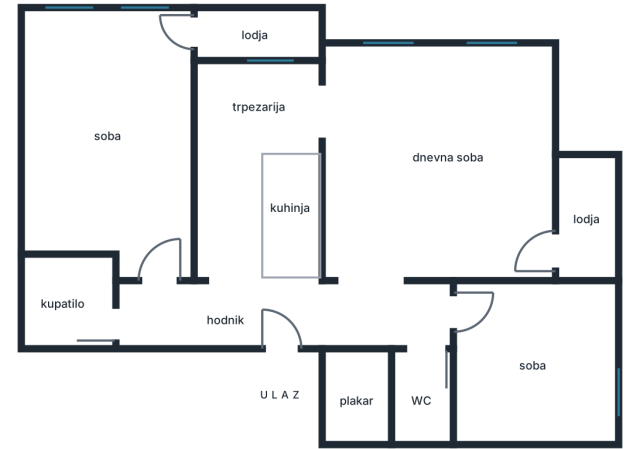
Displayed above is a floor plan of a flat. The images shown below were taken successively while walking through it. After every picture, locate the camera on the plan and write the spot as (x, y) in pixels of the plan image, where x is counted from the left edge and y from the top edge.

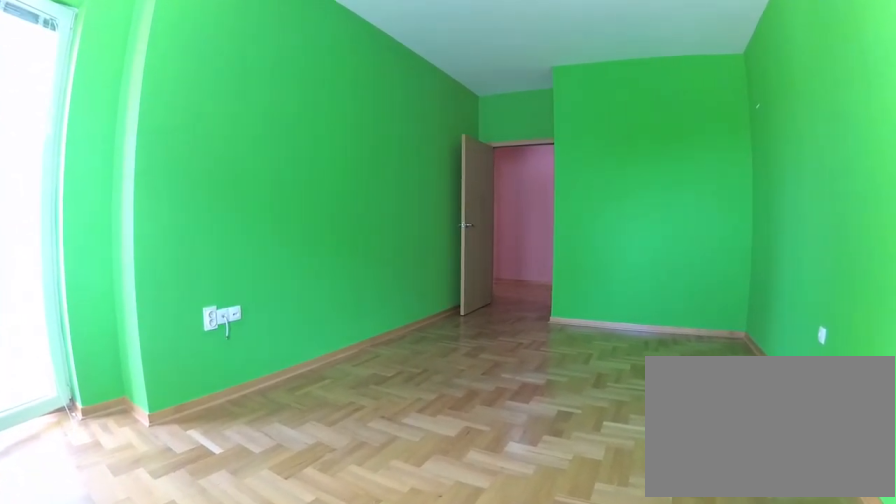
(58, 49)
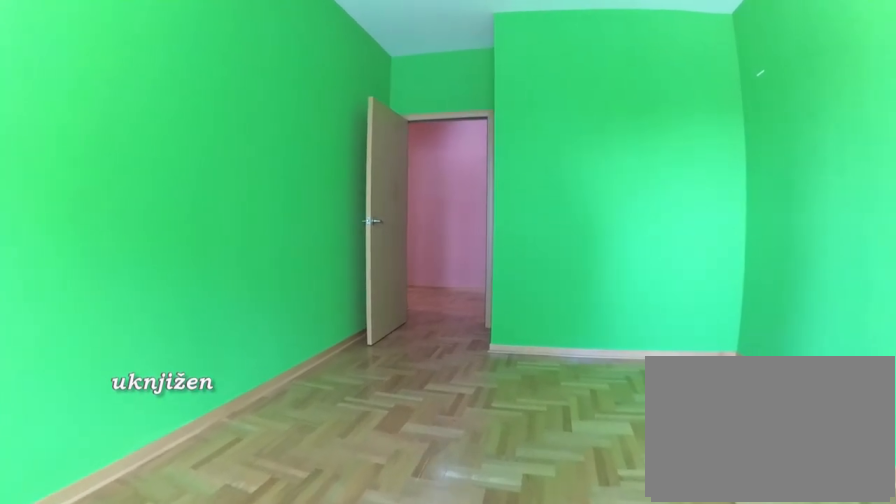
(83, 103)
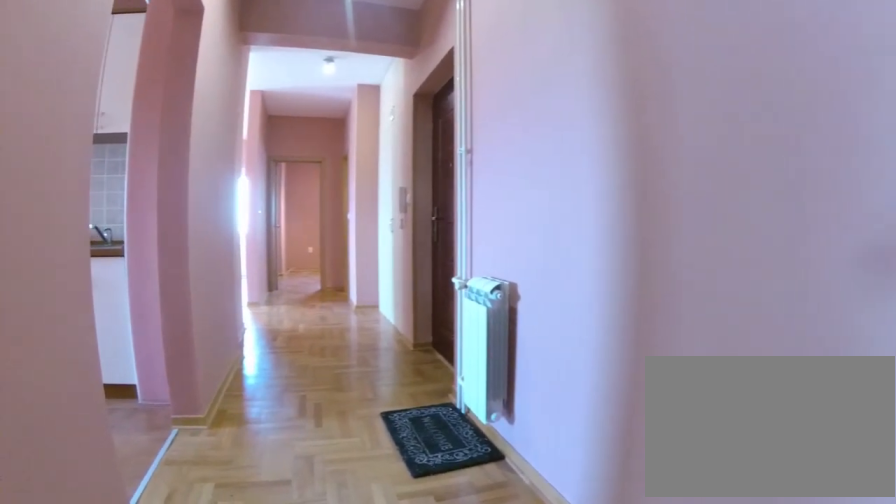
(148, 305)
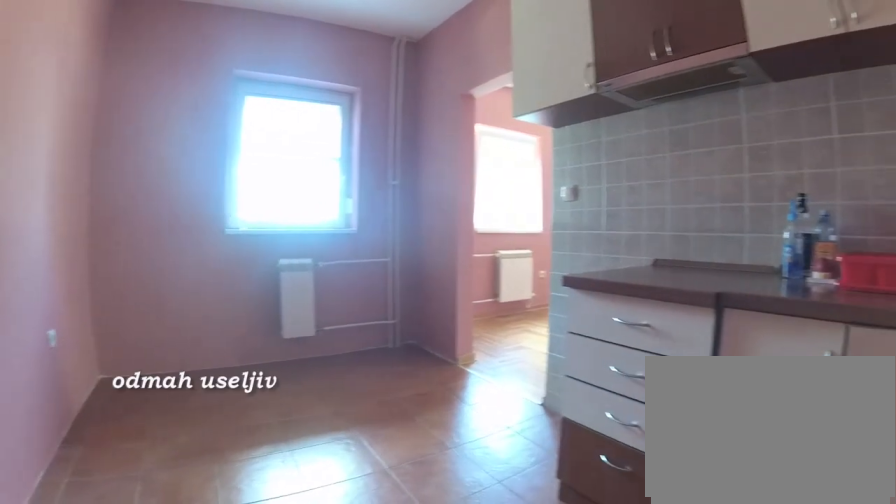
(228, 243)
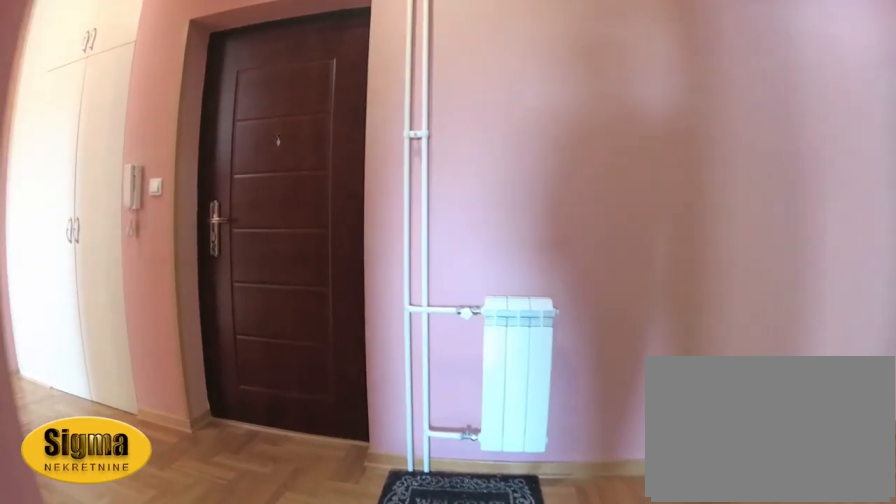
(229, 257)
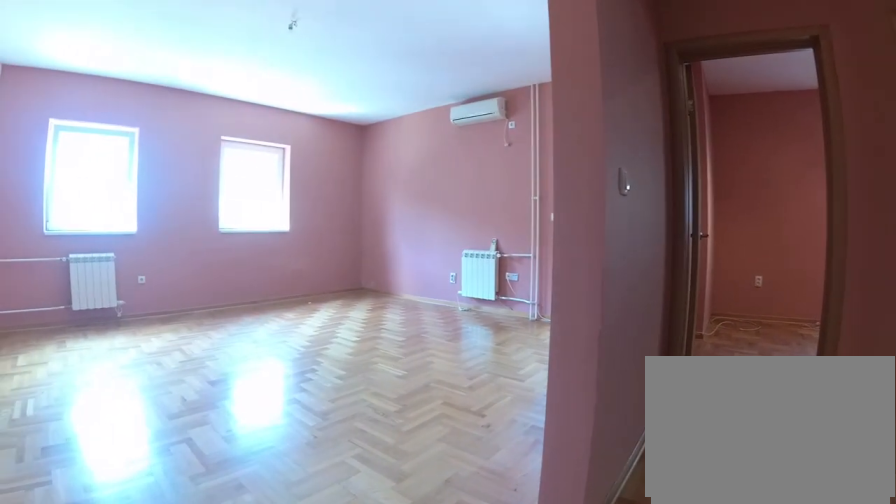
(341, 312)
